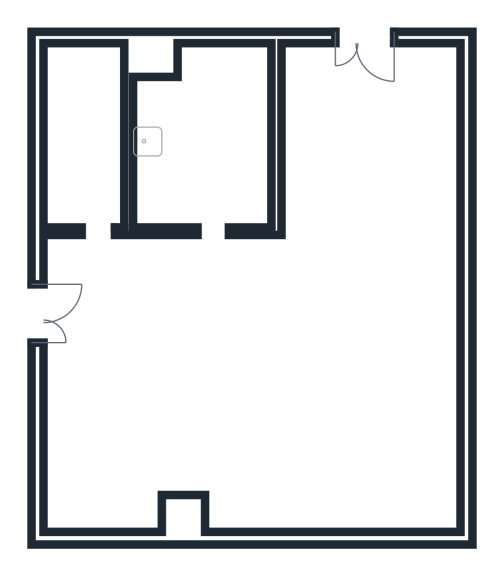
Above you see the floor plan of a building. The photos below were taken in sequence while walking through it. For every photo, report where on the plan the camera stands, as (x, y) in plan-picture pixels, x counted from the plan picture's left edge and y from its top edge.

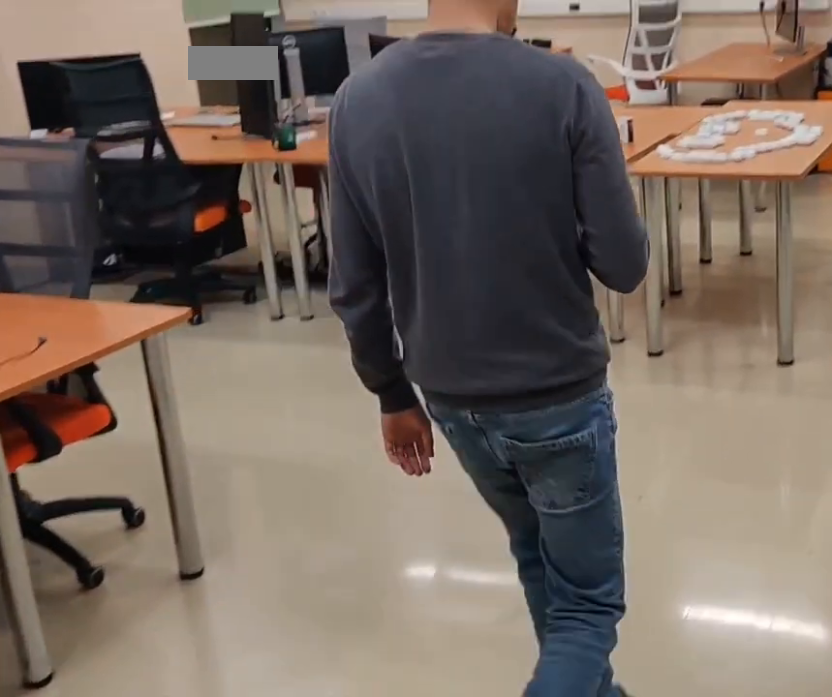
(314, 315)
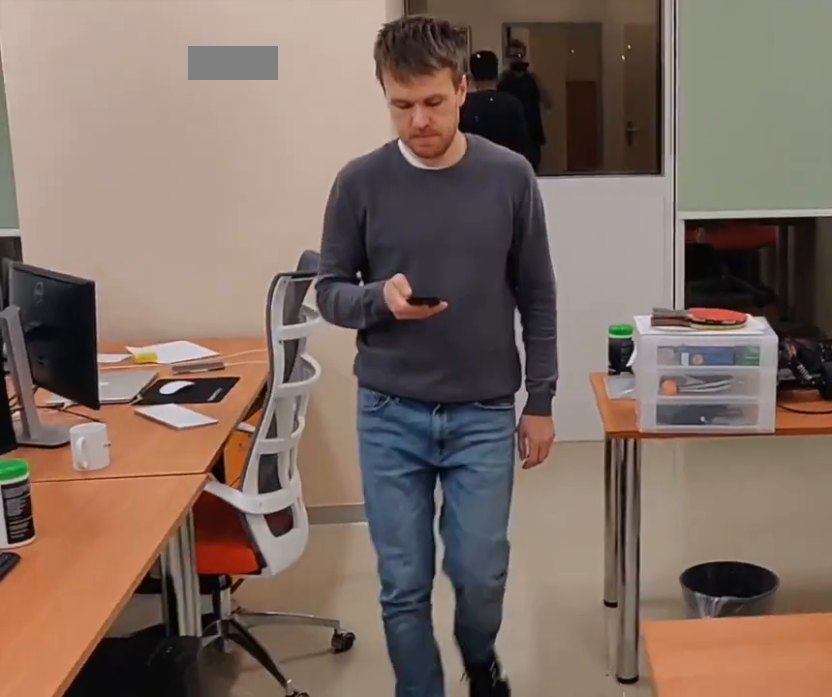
(130, 432)
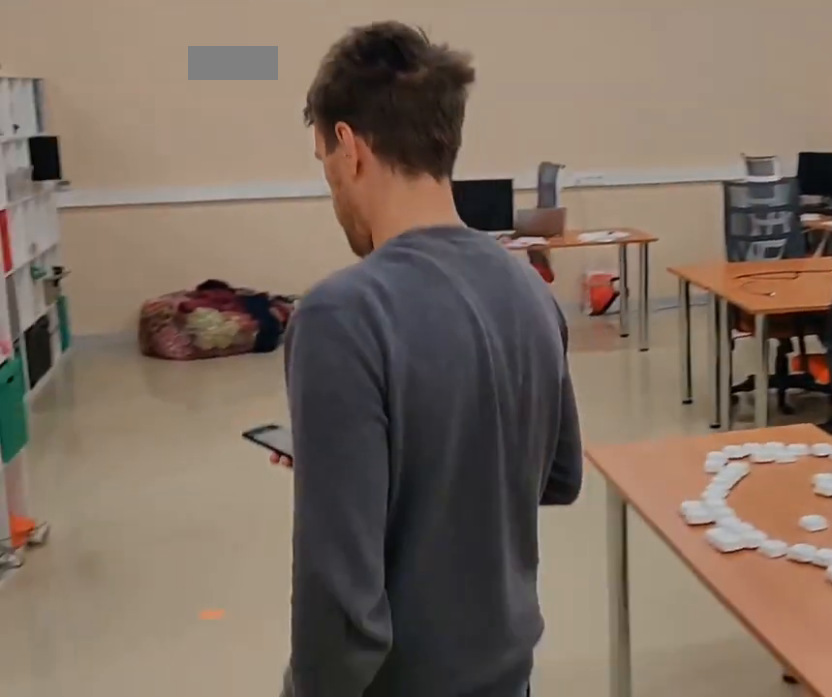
(137, 298)
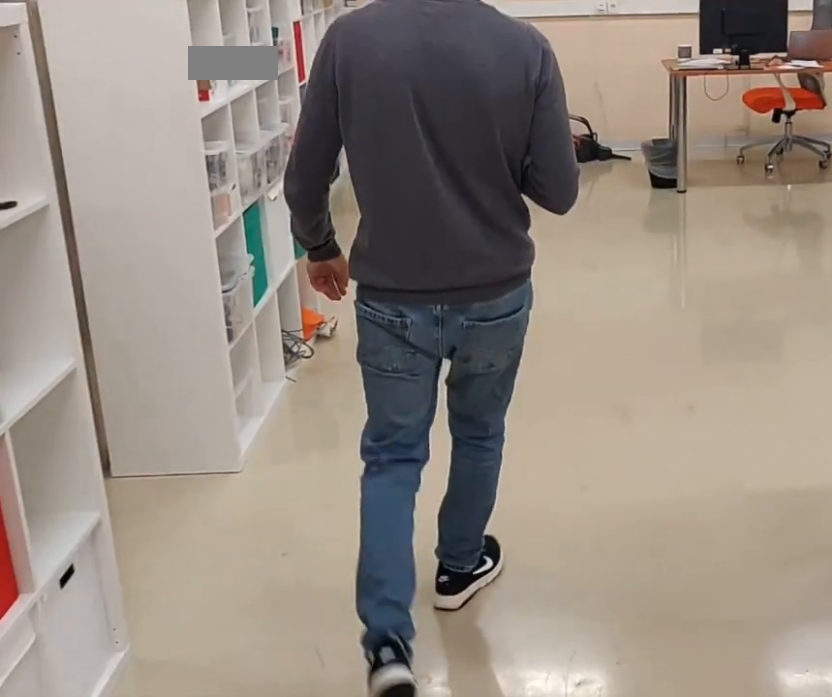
(178, 281)
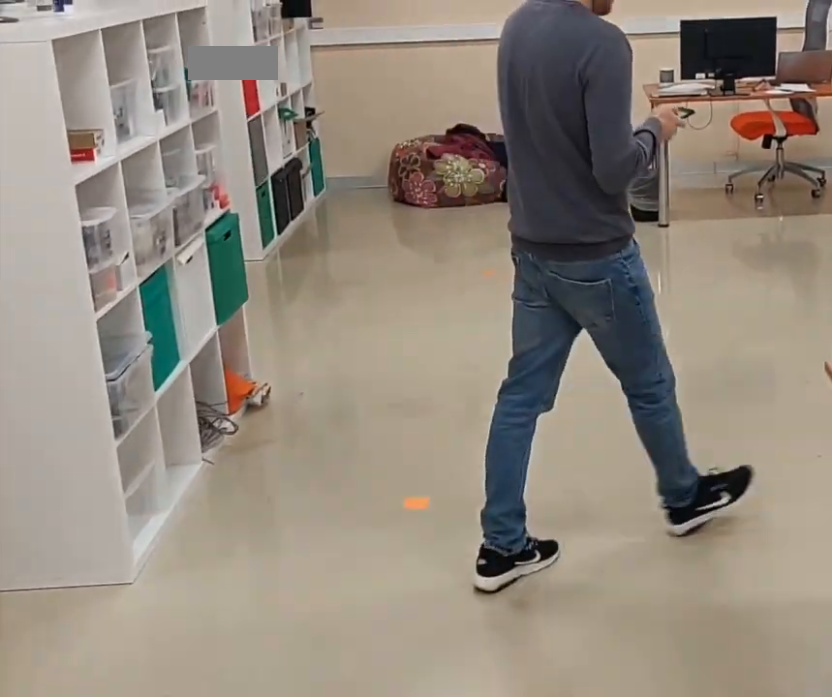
(208, 298)
